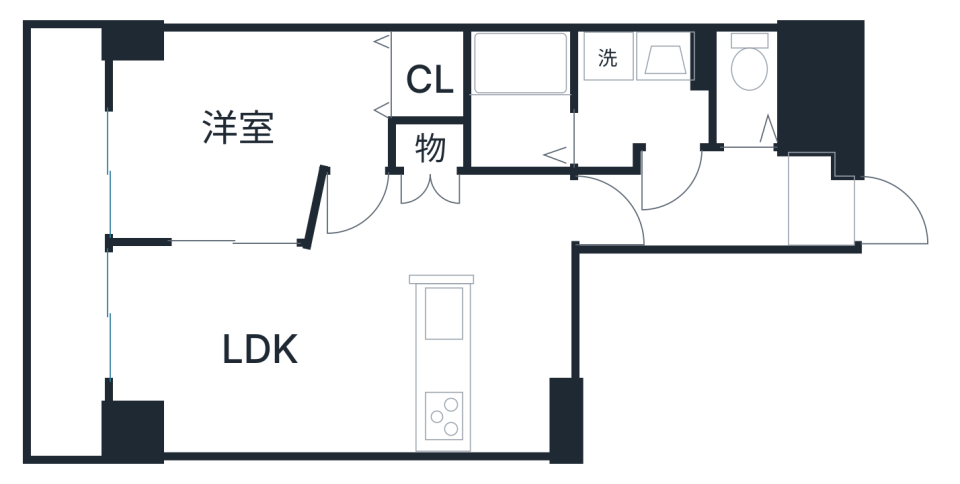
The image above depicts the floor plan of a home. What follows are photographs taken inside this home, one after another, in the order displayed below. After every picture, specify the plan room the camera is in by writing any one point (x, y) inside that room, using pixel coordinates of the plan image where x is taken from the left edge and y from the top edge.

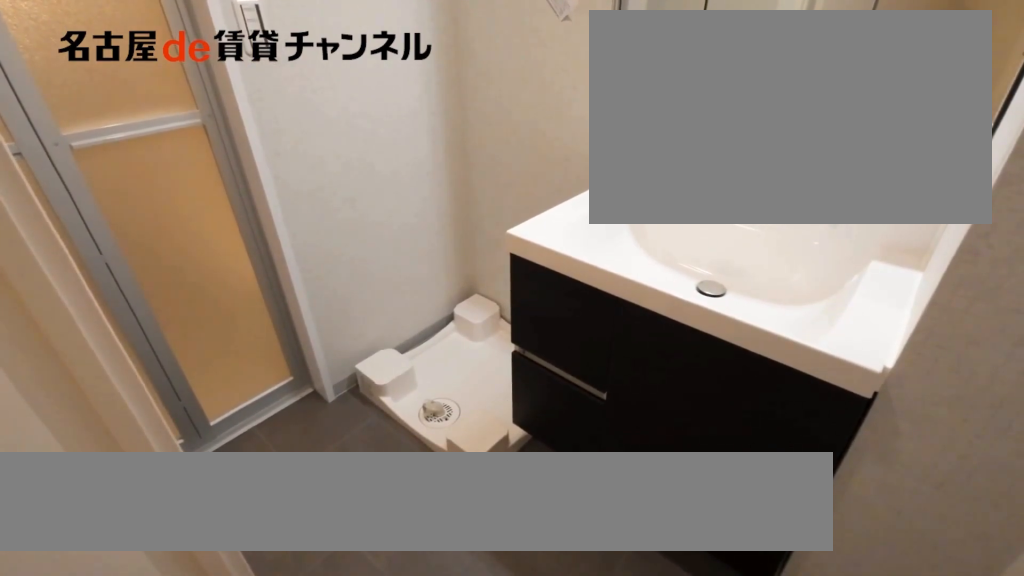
(642, 93)
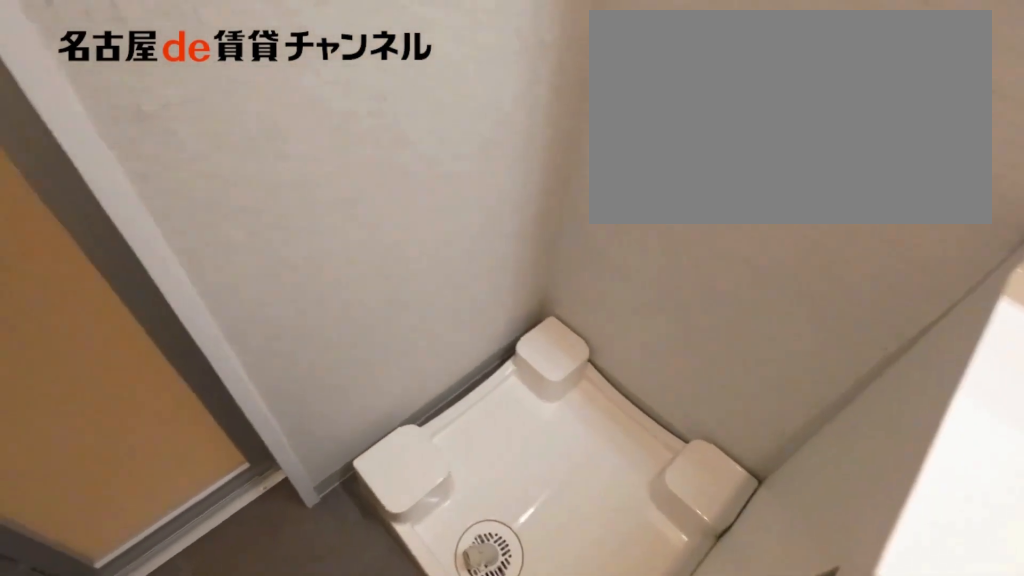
(642, 93)
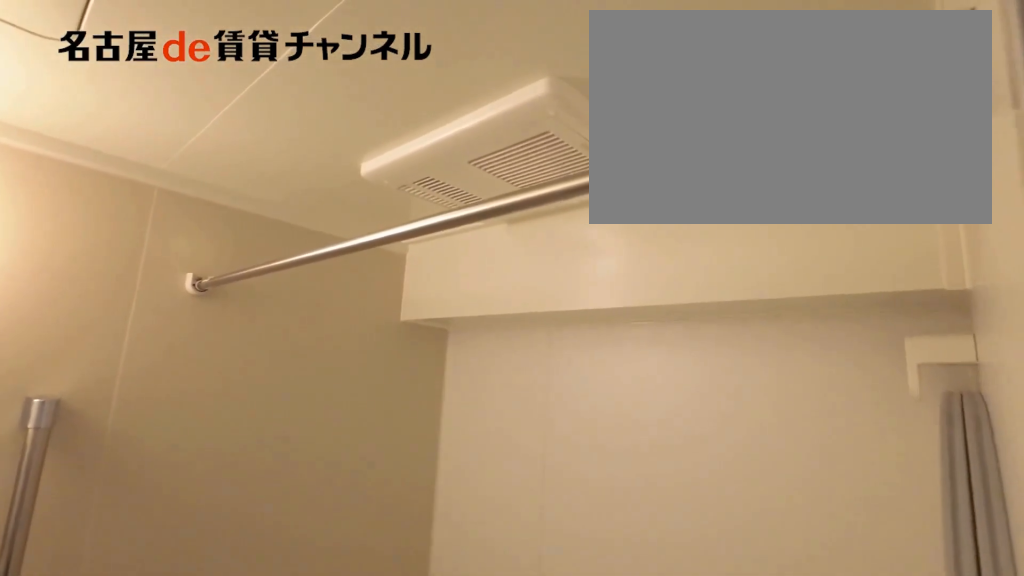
(517, 103)
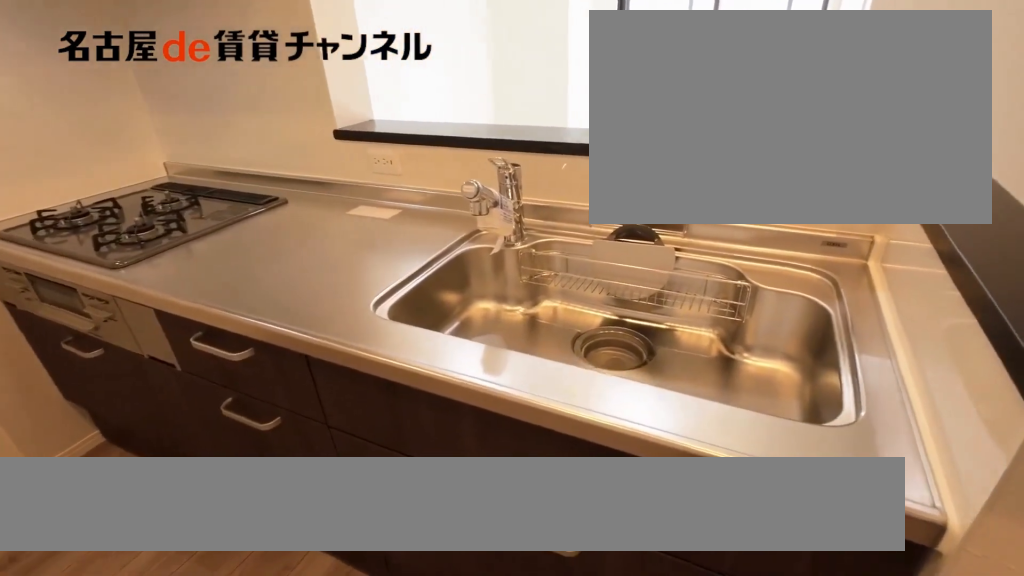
(492, 369)
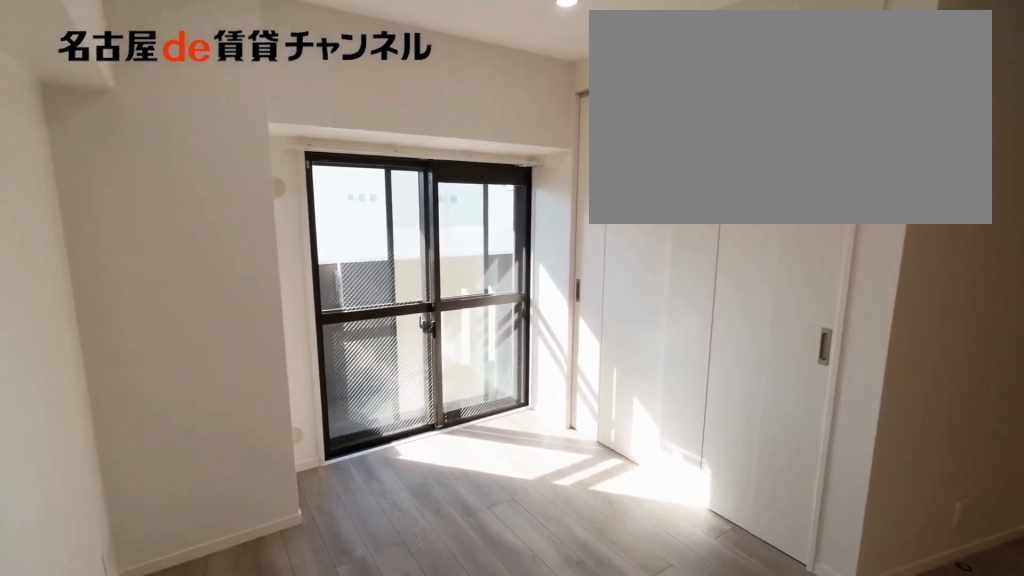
(258, 350)
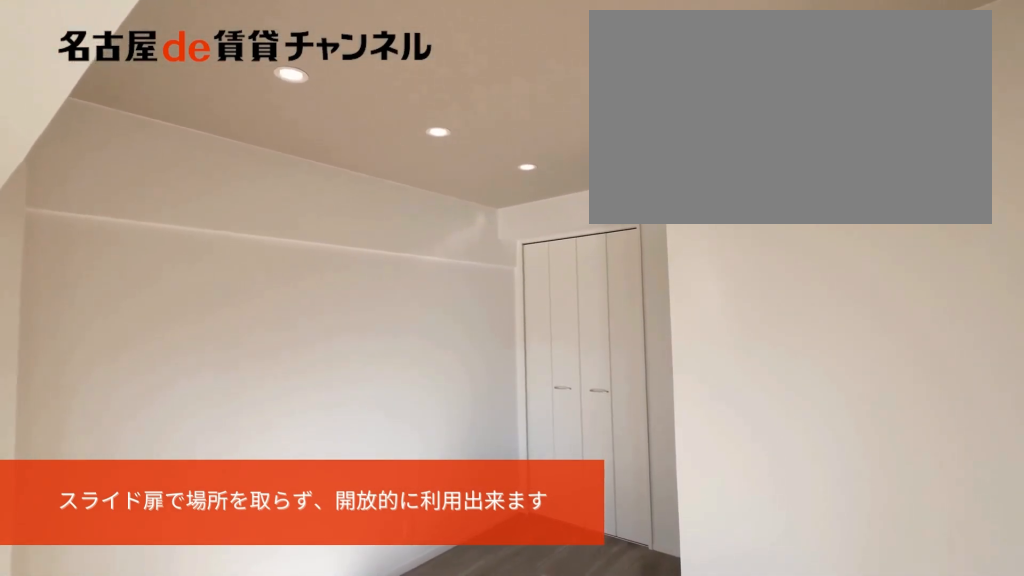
(239, 128)
